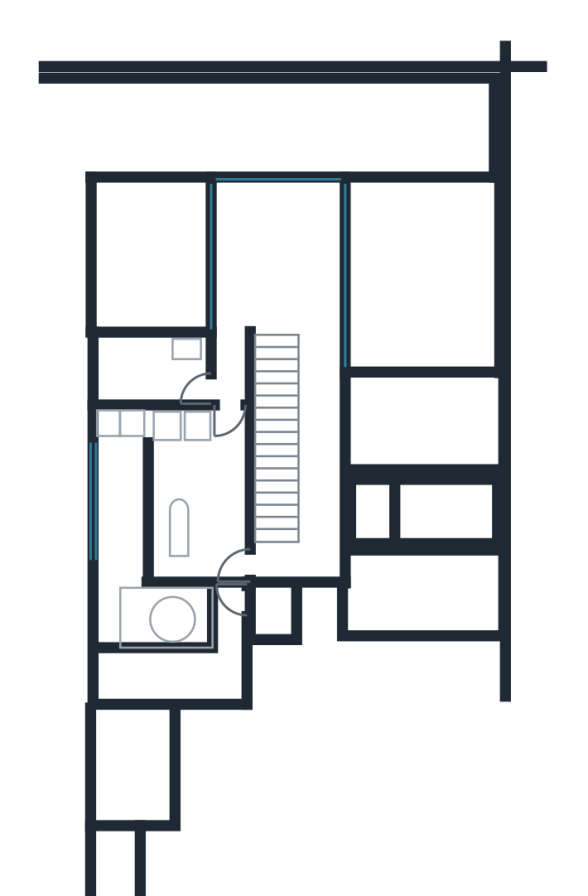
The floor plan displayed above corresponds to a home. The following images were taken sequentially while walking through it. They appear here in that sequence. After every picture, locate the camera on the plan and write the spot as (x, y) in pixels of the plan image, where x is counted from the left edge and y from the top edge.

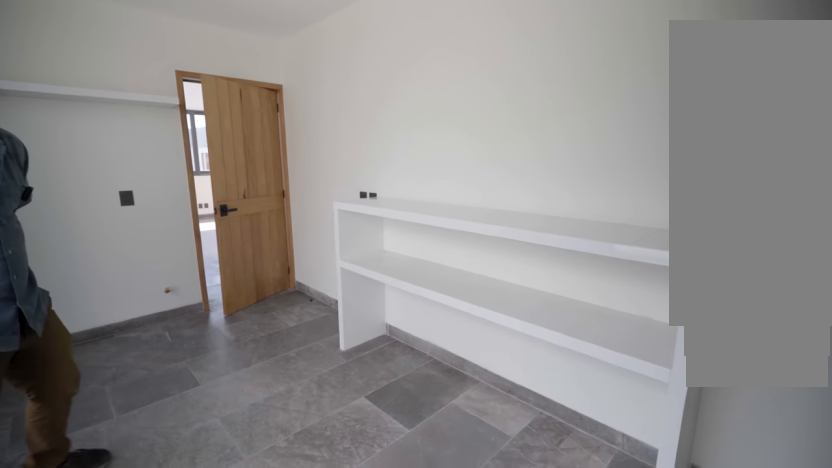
(202, 539)
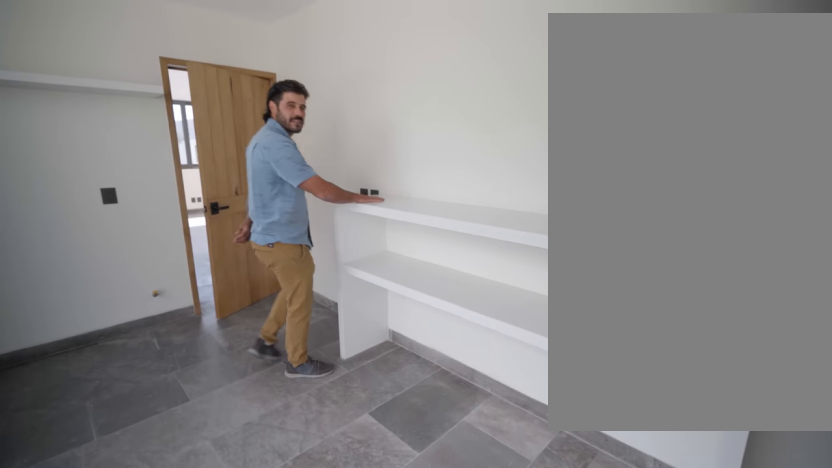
(213, 533)
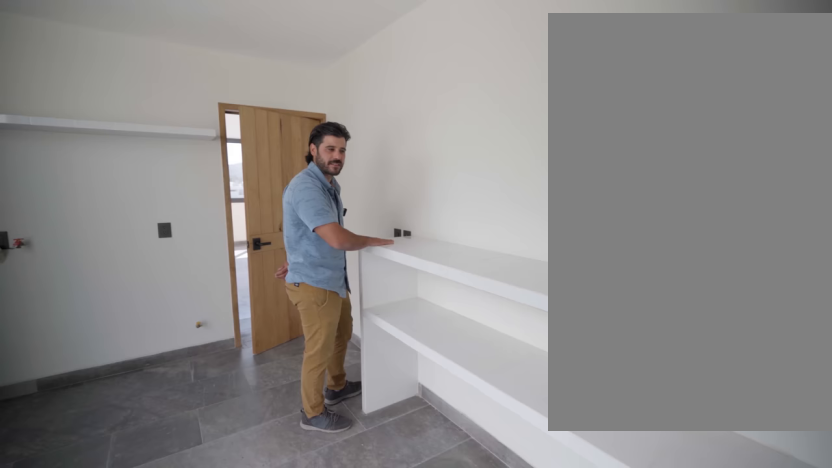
(213, 531)
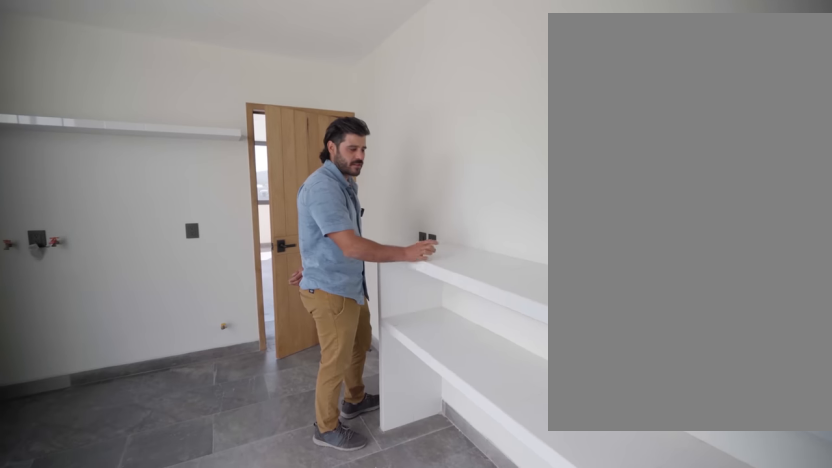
(217, 519)
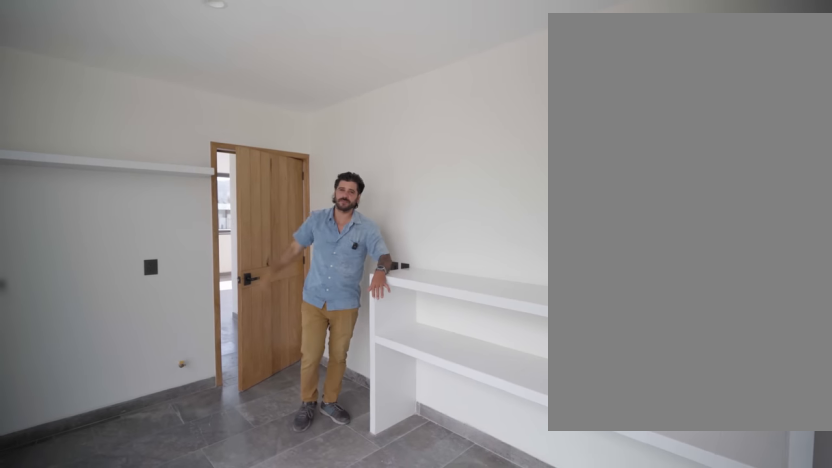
(216, 519)
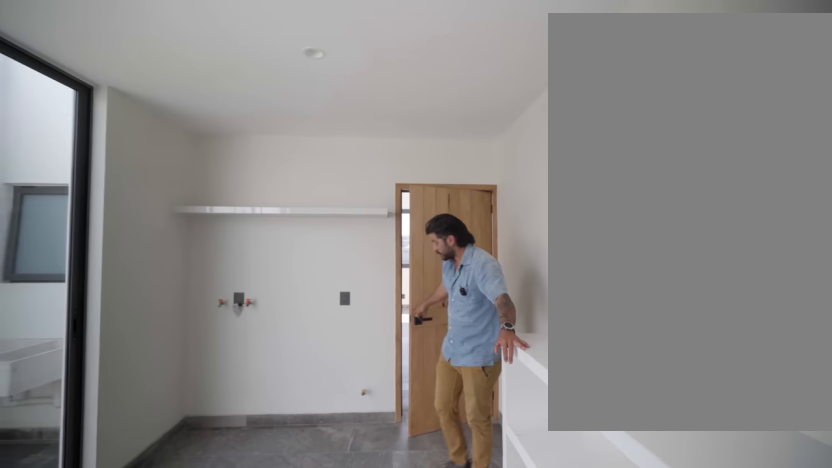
(217, 519)
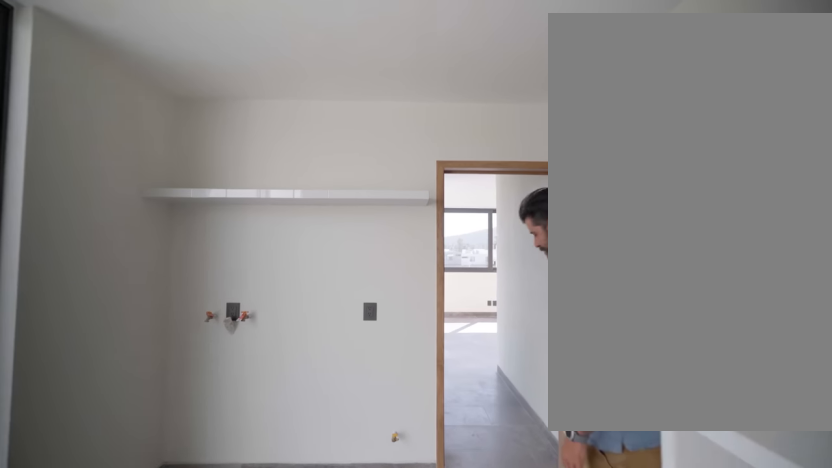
(218, 515)
